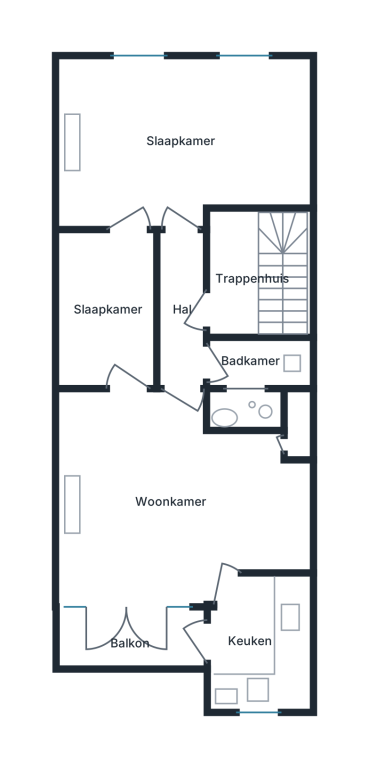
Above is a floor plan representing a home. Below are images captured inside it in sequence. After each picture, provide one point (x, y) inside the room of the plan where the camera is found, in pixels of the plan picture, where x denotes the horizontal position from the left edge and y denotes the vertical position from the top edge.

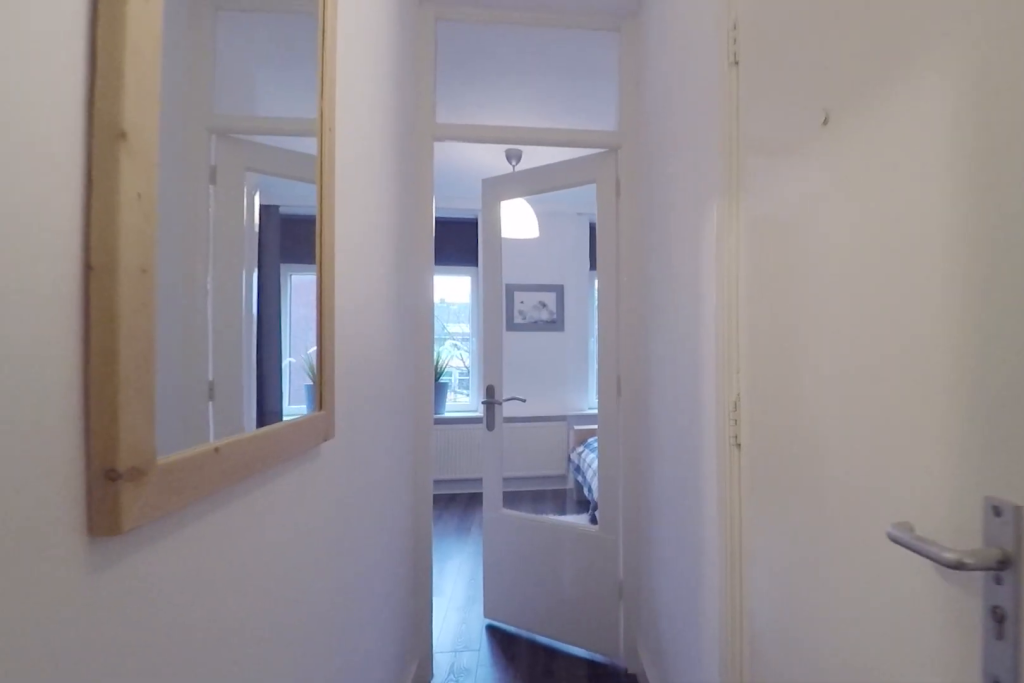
(182, 310)
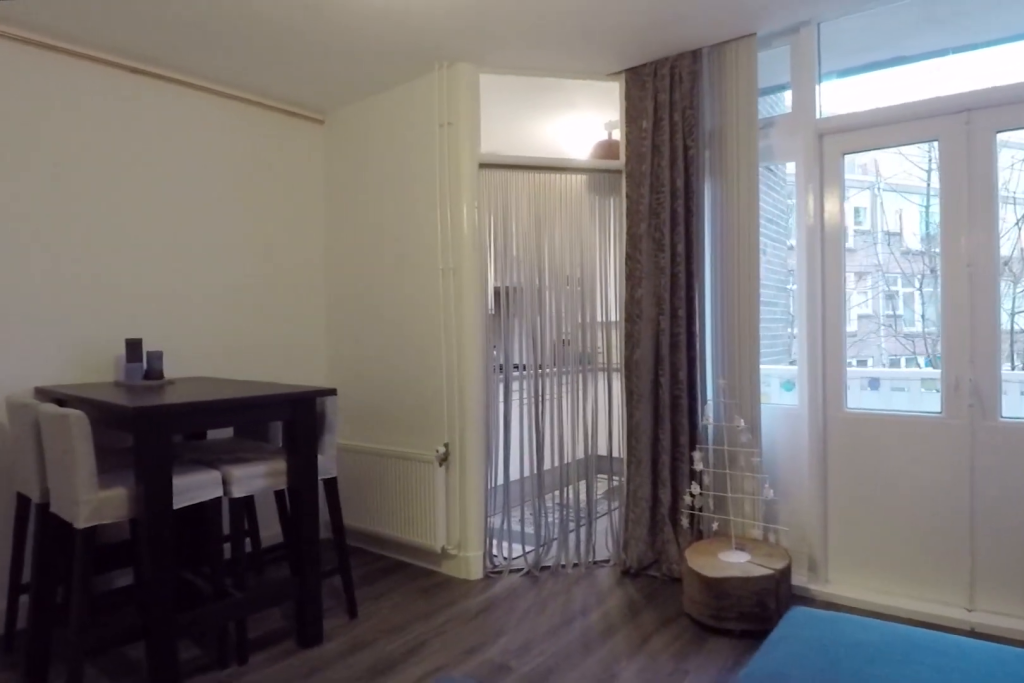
(173, 499)
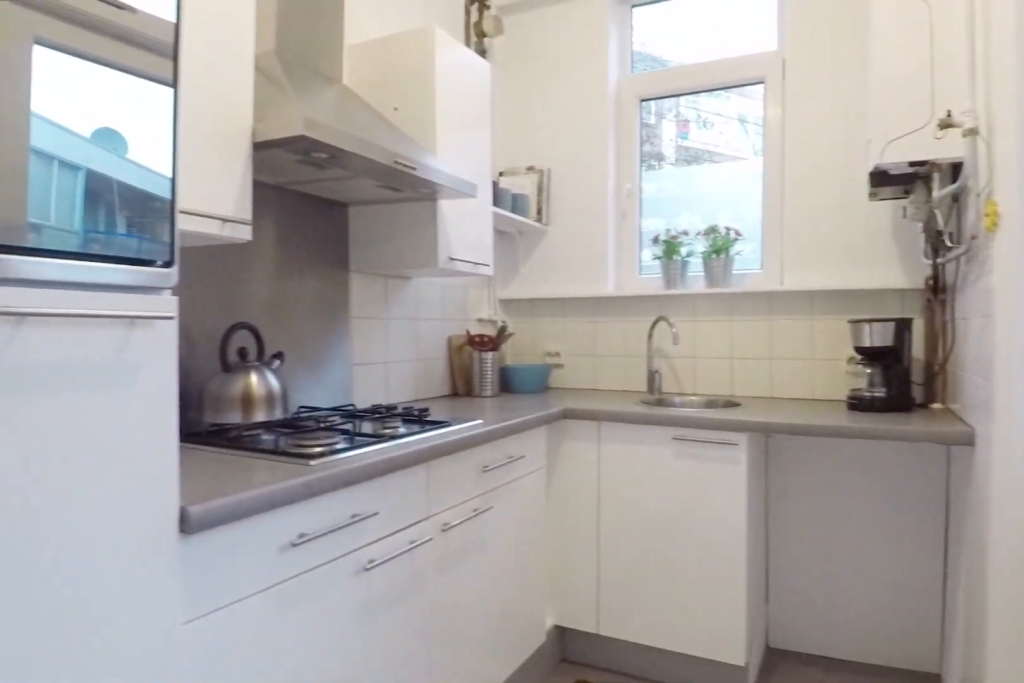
(261, 643)
